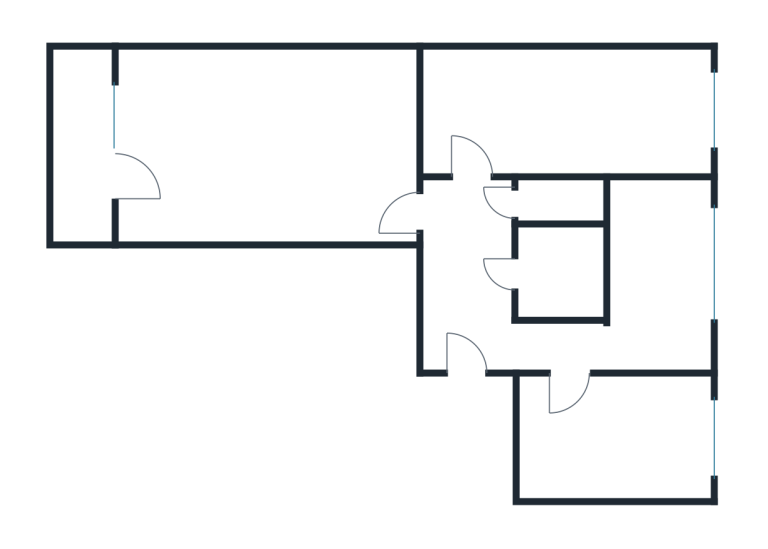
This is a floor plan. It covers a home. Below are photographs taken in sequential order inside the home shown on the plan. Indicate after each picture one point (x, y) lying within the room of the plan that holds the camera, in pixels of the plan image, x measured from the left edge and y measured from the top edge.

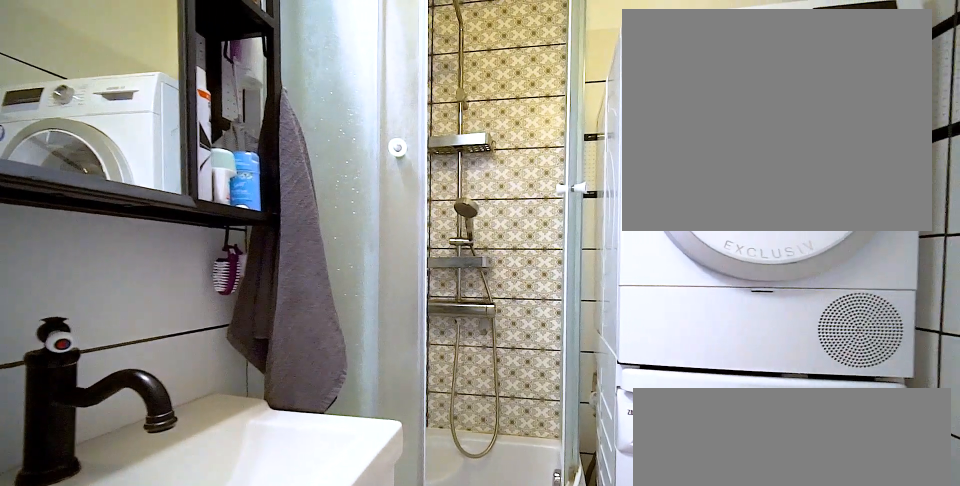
(559, 273)
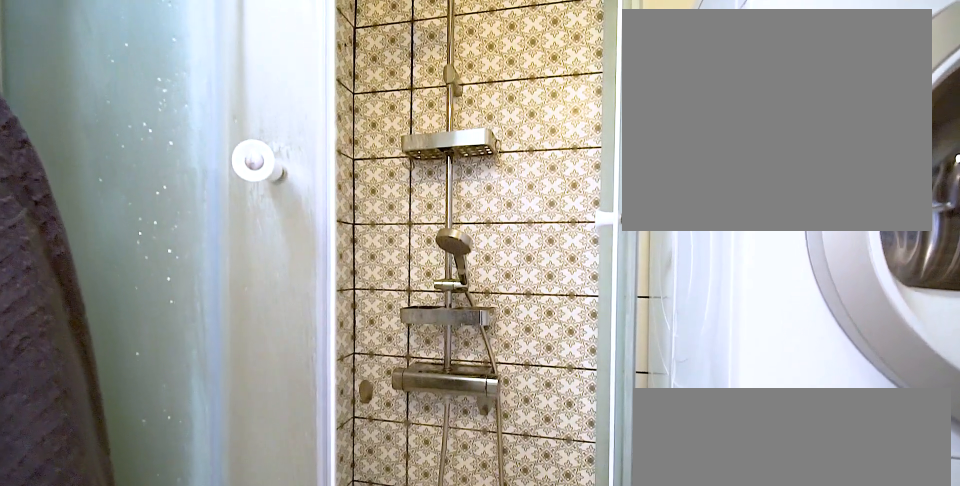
(559, 273)
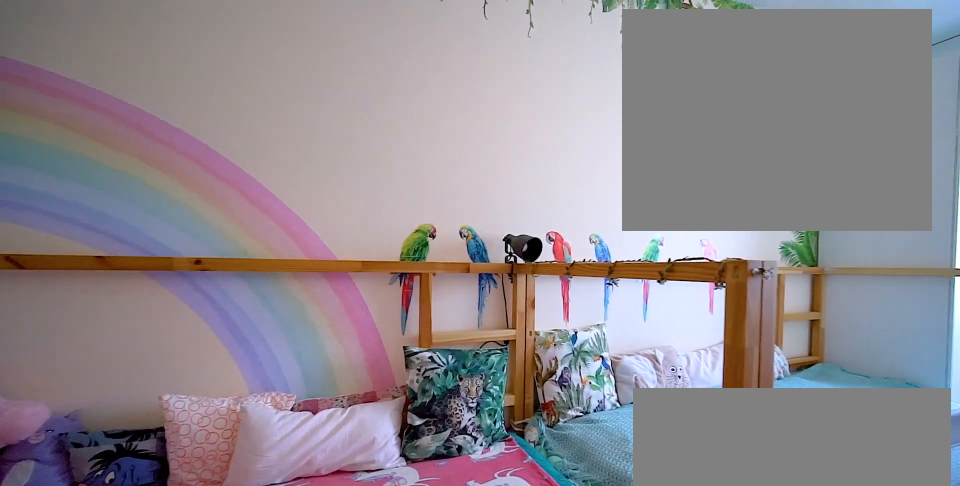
(585, 113)
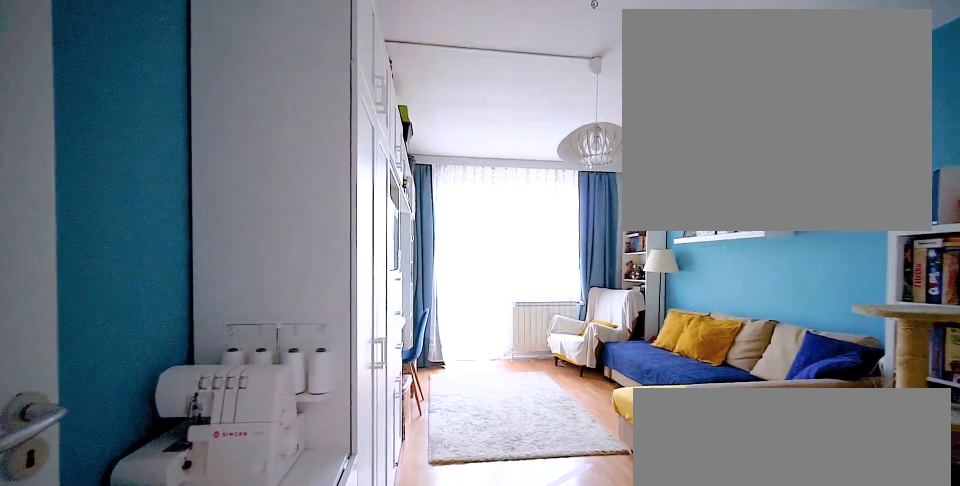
(273, 147)
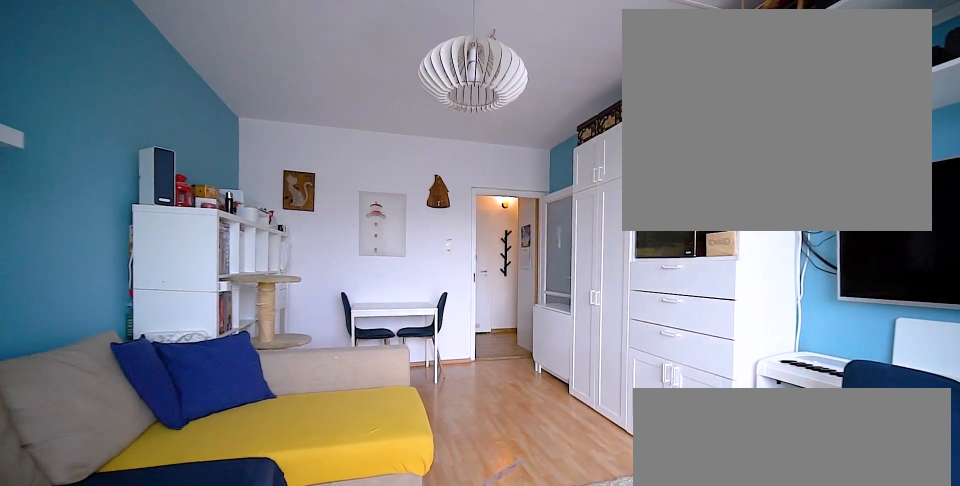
(272, 146)
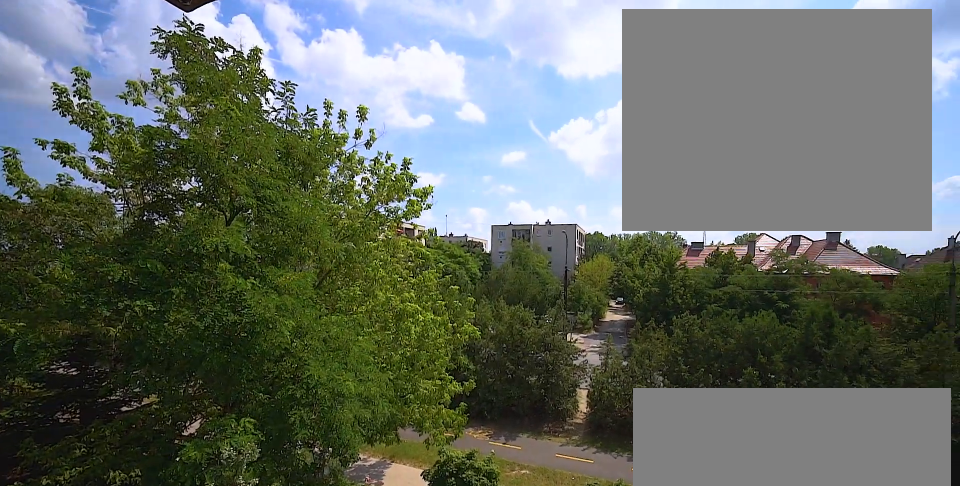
(84, 147)
